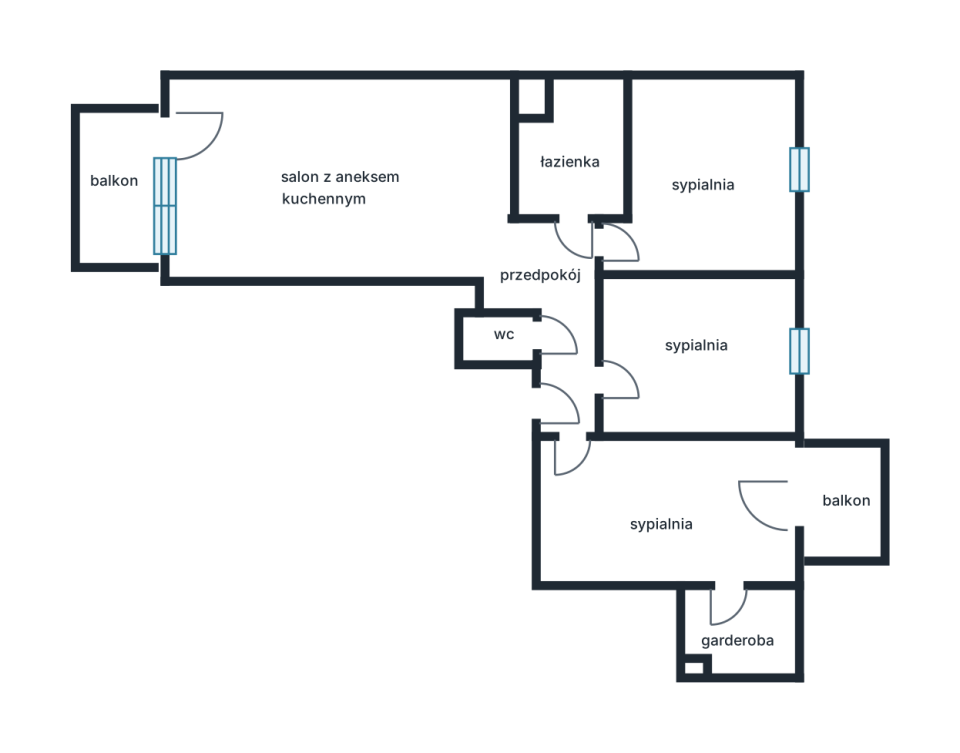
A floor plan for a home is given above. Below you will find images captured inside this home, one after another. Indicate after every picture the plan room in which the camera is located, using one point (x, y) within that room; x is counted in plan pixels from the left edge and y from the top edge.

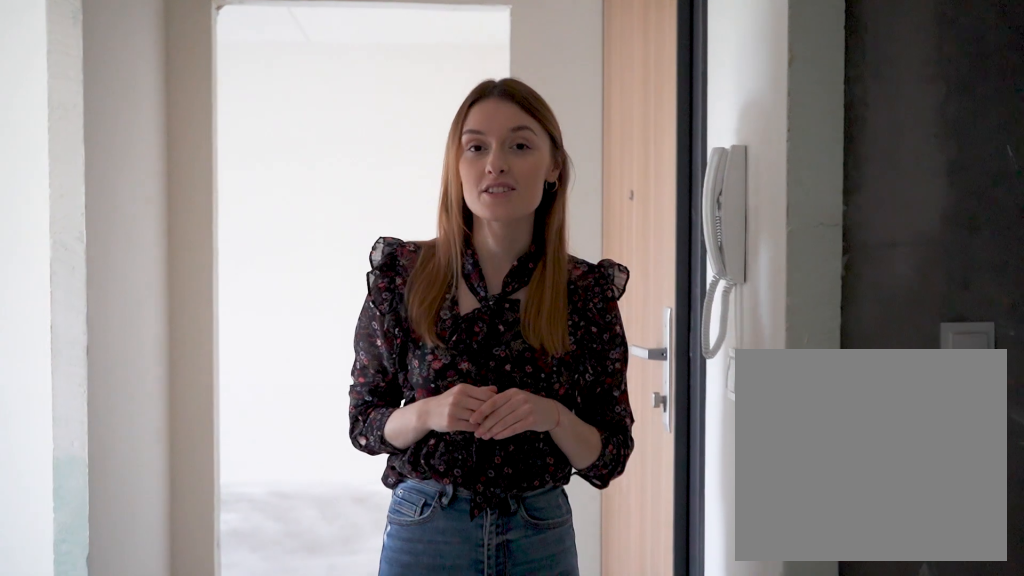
(557, 313)
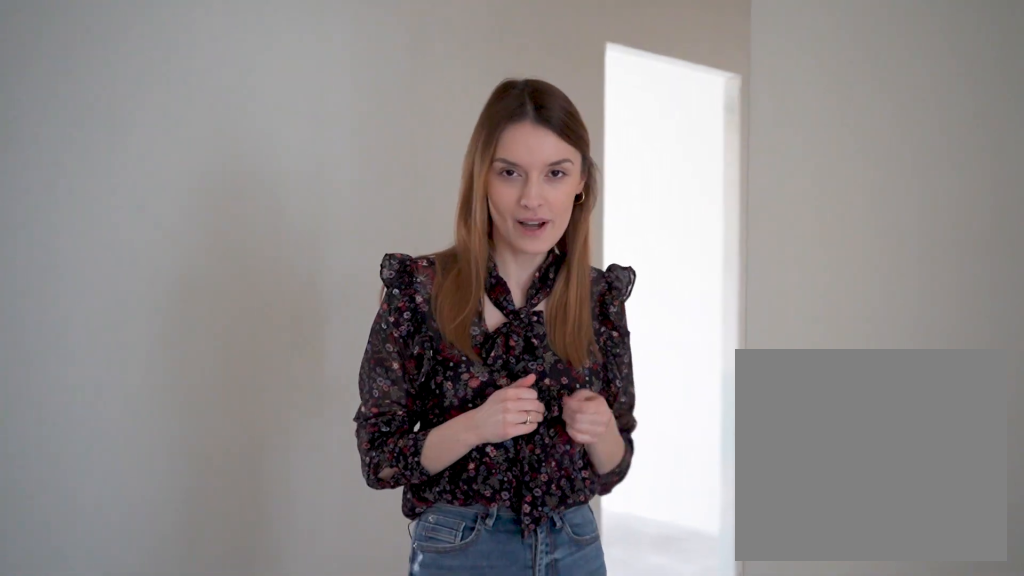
(557, 313)
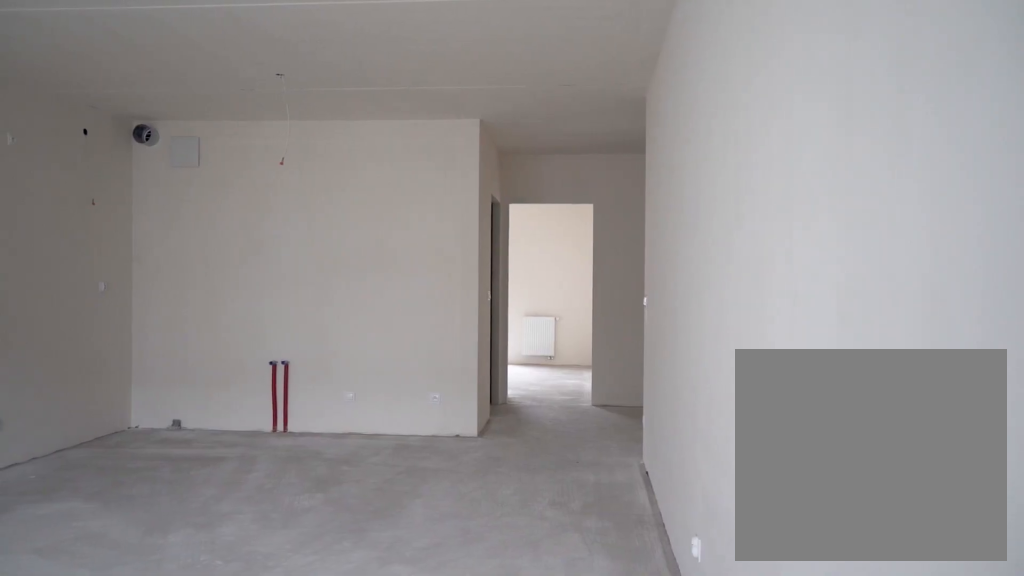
(340, 178)
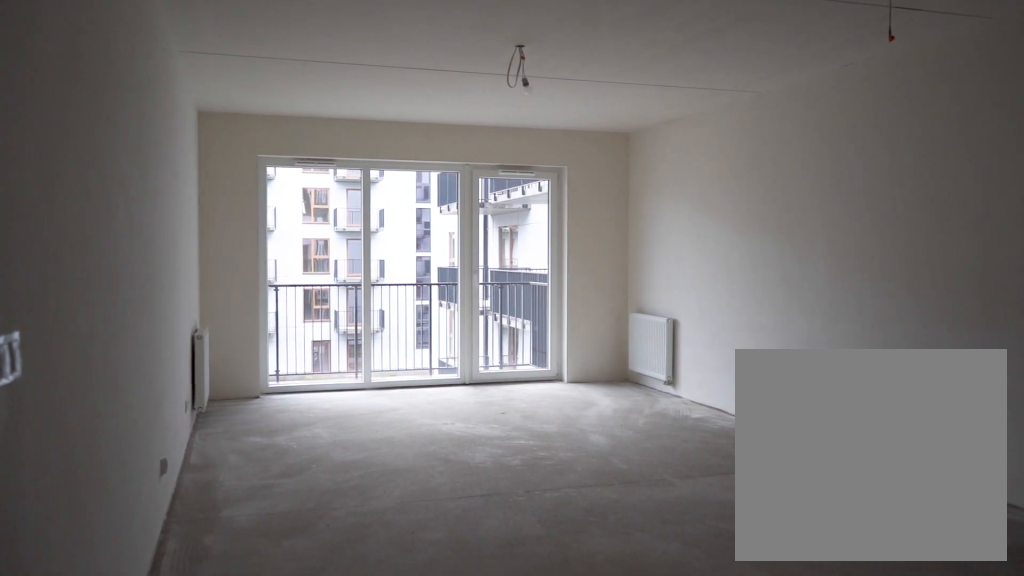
(340, 178)
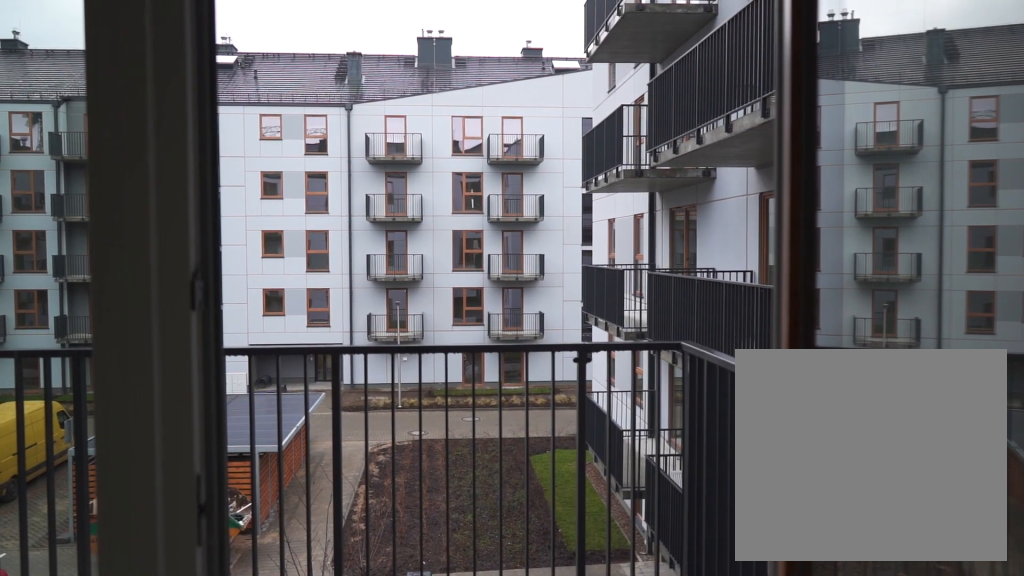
(119, 187)
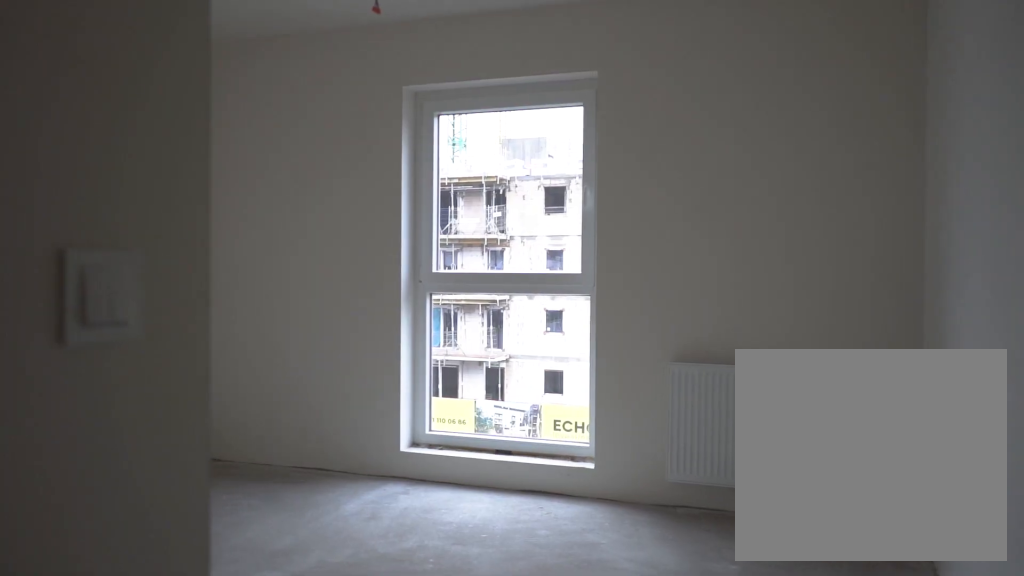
(708, 177)
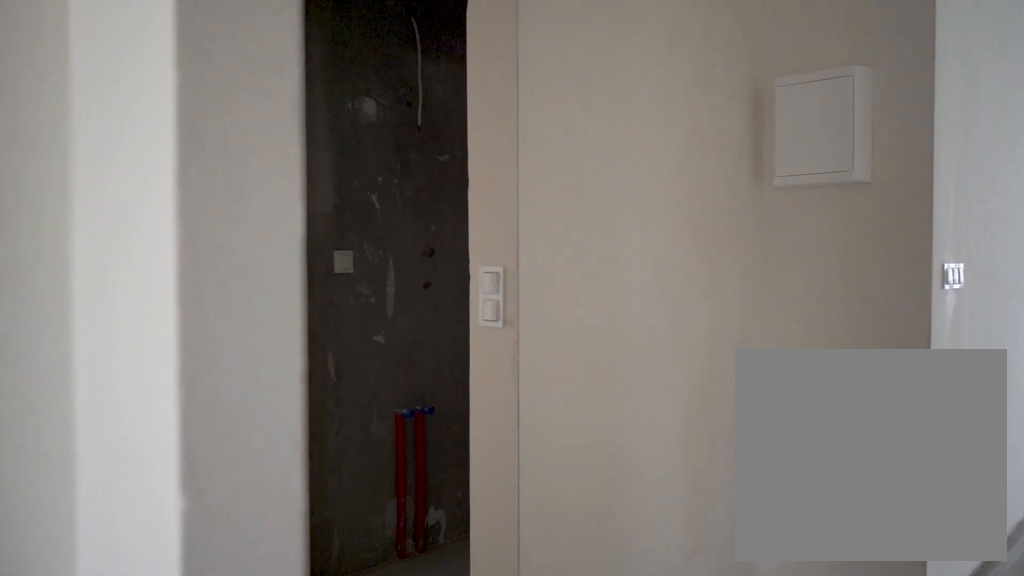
(557, 313)
